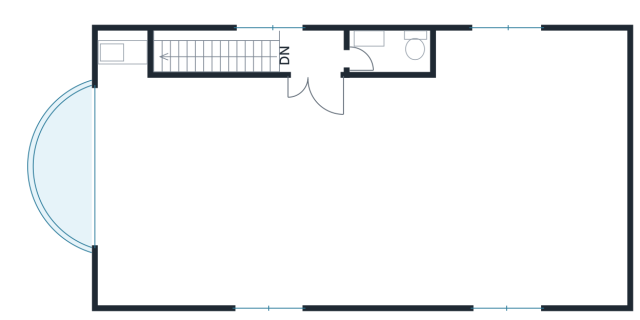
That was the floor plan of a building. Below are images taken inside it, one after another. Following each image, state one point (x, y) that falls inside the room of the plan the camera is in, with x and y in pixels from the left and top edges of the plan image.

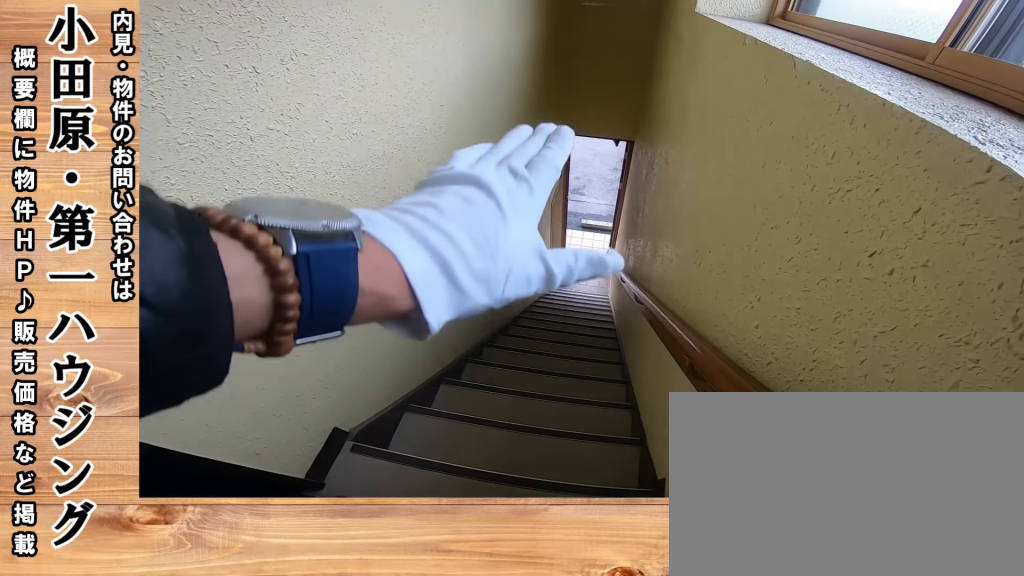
(332, 58)
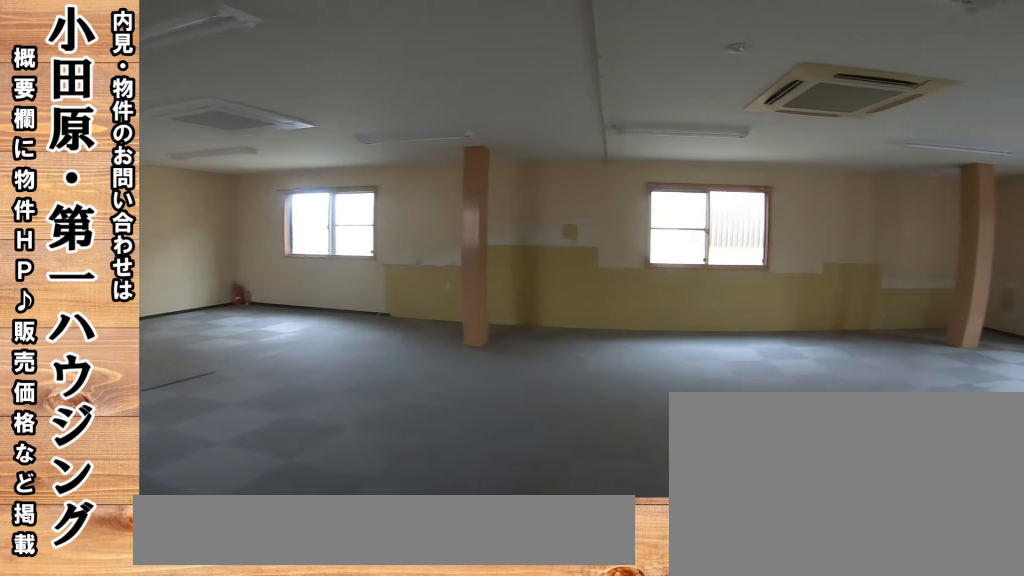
(277, 174)
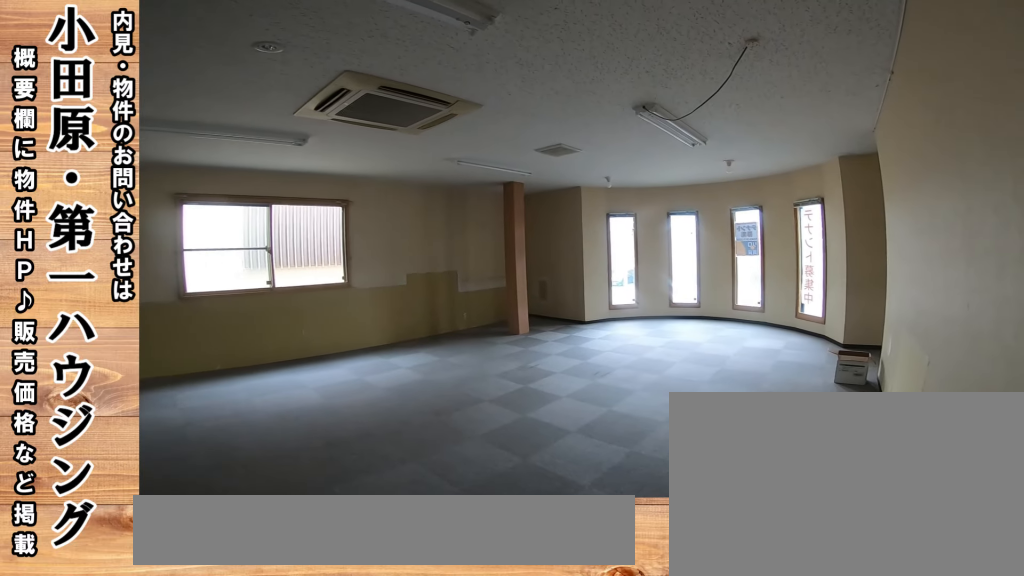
(277, 174)
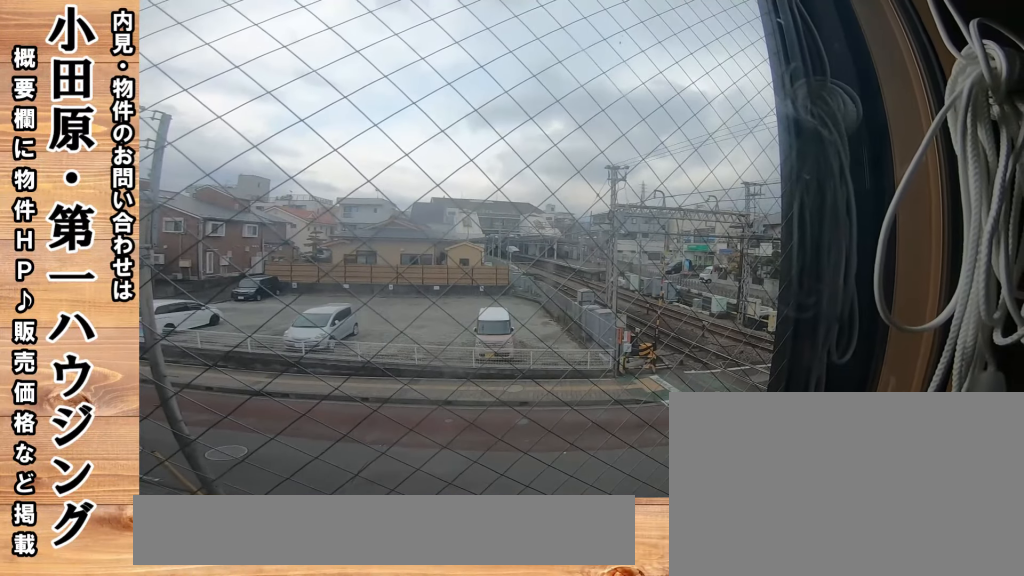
(360, 192)
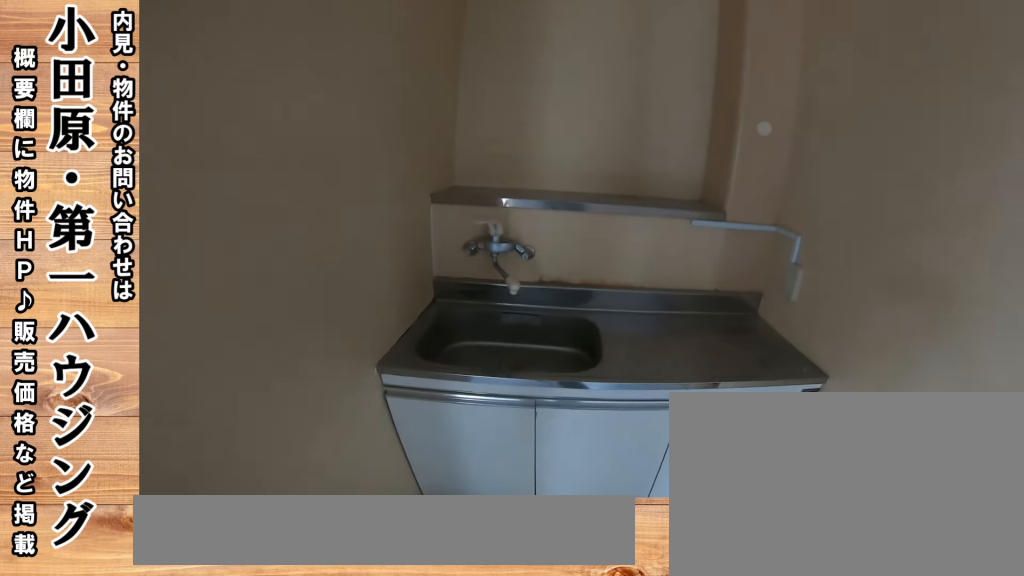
(132, 72)
